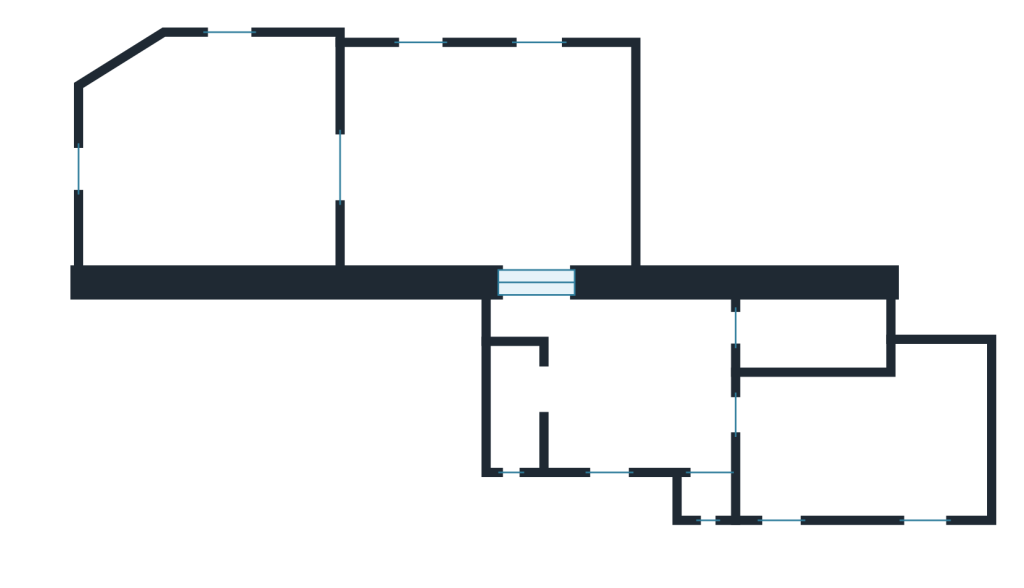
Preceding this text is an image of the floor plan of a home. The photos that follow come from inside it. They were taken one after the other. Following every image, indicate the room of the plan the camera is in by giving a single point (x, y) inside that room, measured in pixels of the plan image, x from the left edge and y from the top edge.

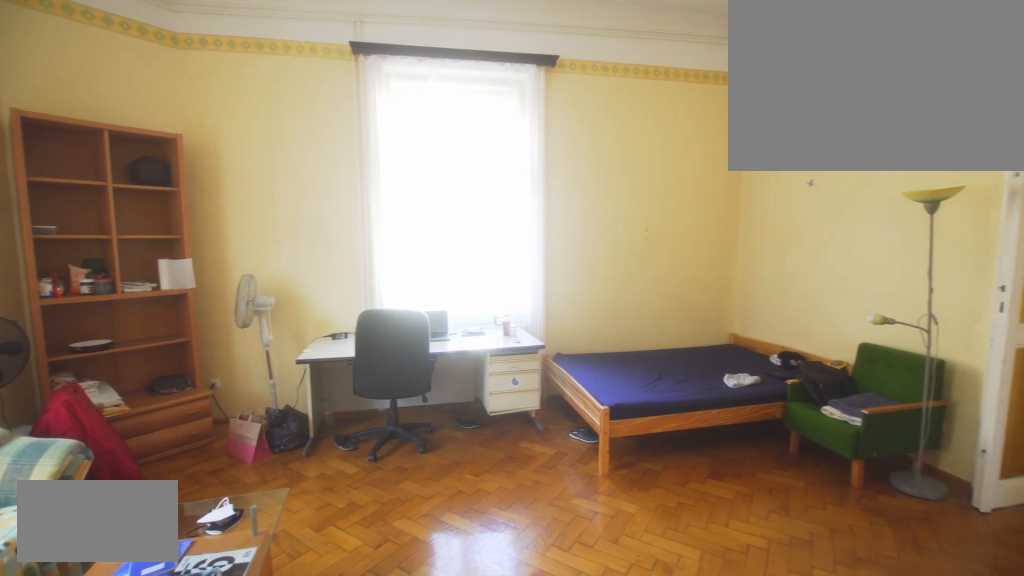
(213, 167)
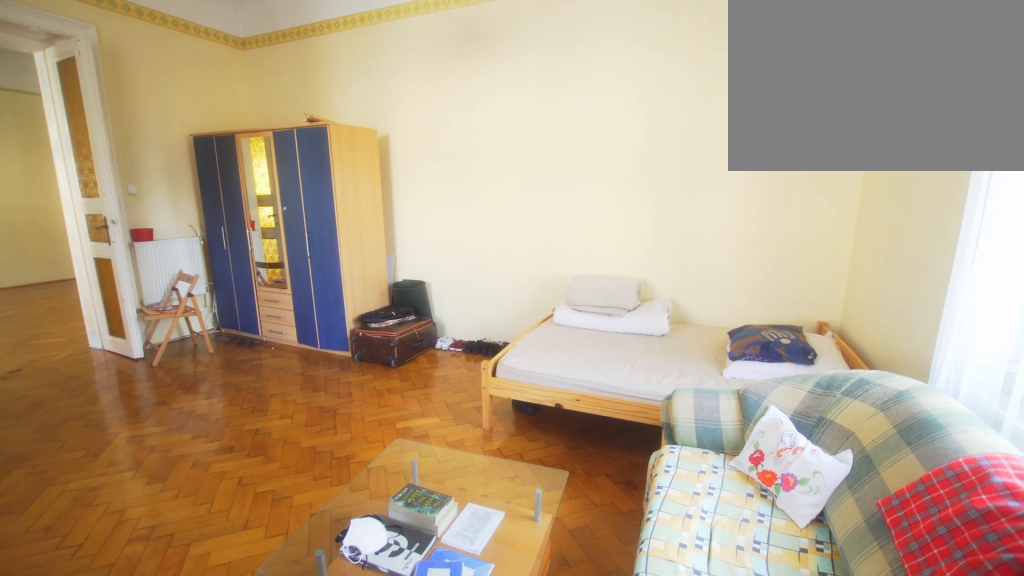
(212, 167)
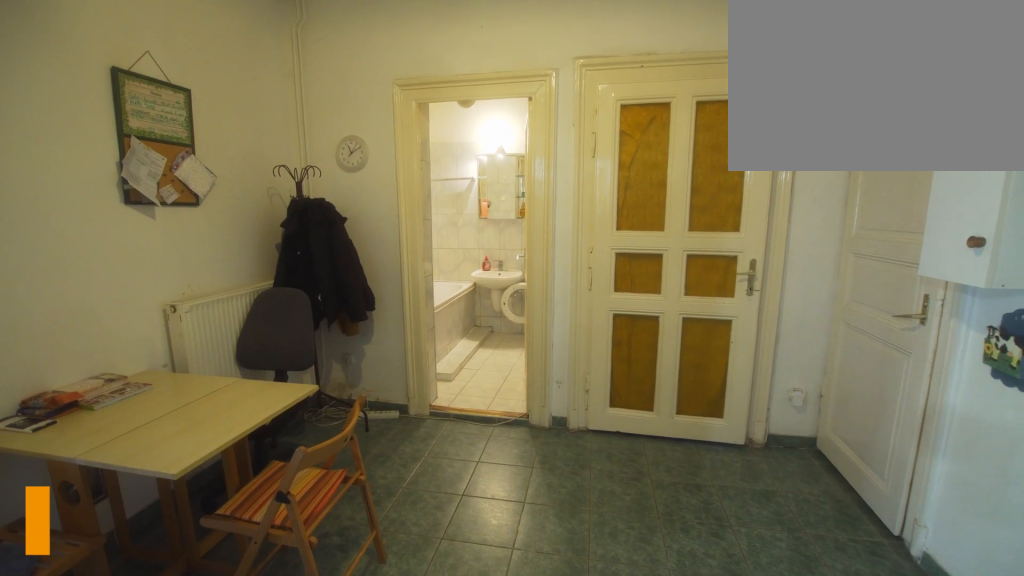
(614, 390)
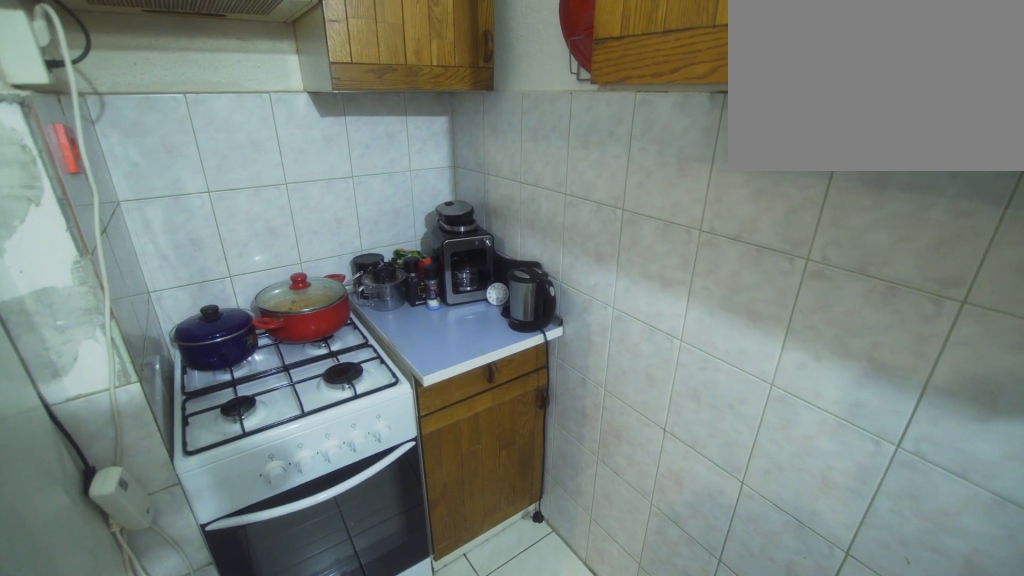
(518, 396)
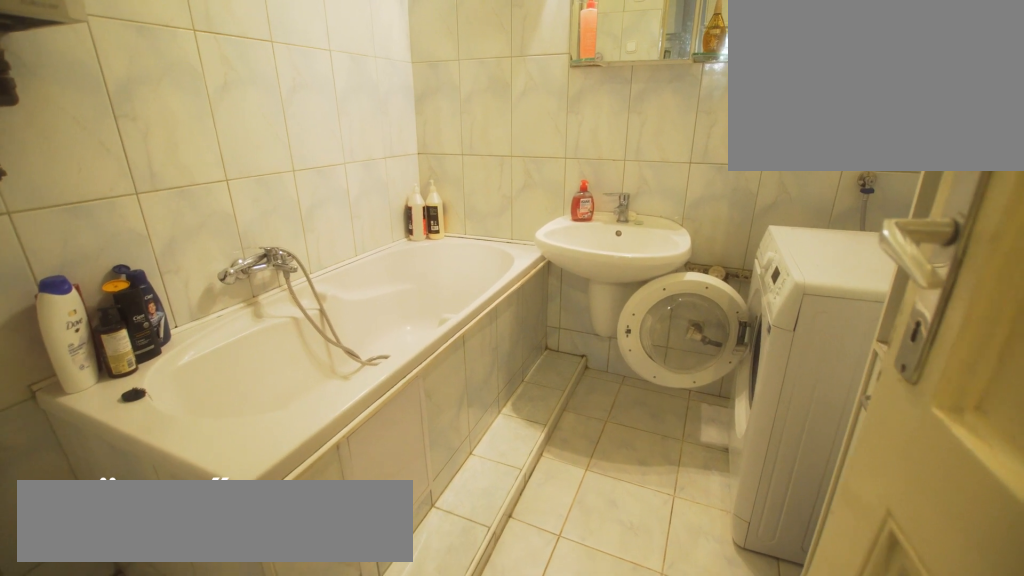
(812, 325)
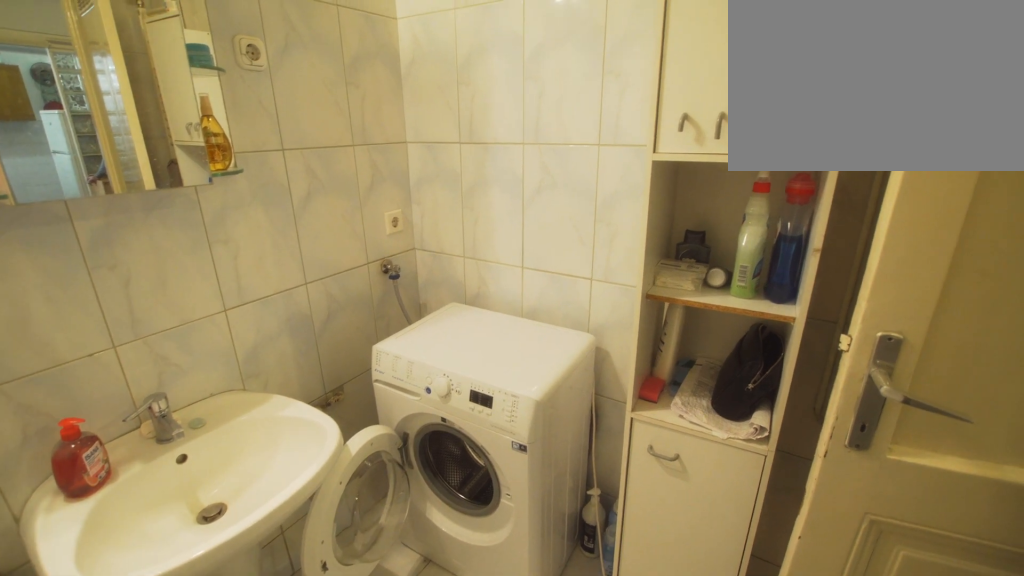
(812, 325)
